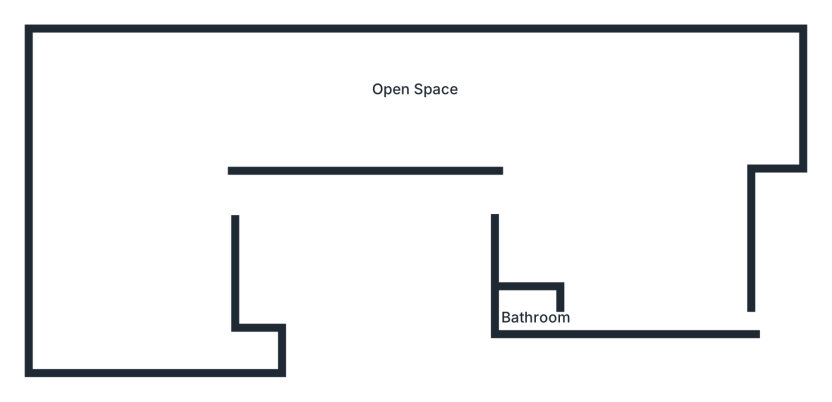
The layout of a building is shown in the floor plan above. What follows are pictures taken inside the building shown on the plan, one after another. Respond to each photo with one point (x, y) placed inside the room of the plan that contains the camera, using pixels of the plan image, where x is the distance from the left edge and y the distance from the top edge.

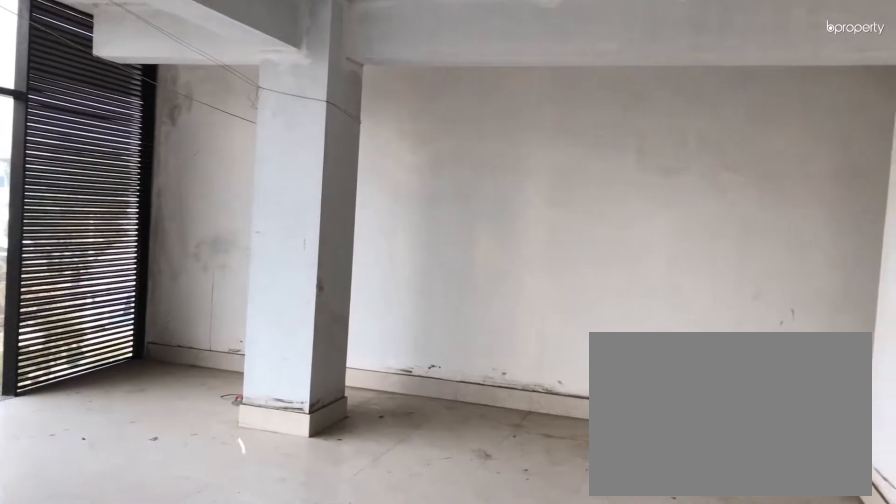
(162, 102)
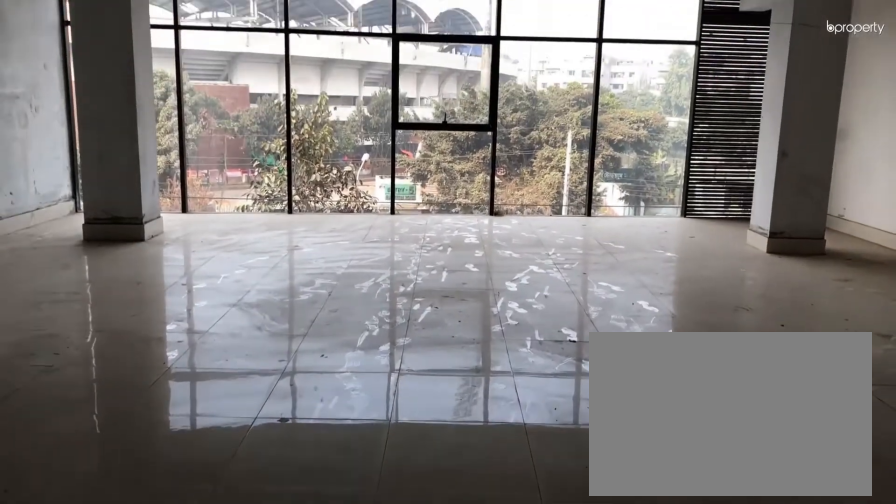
(162, 102)
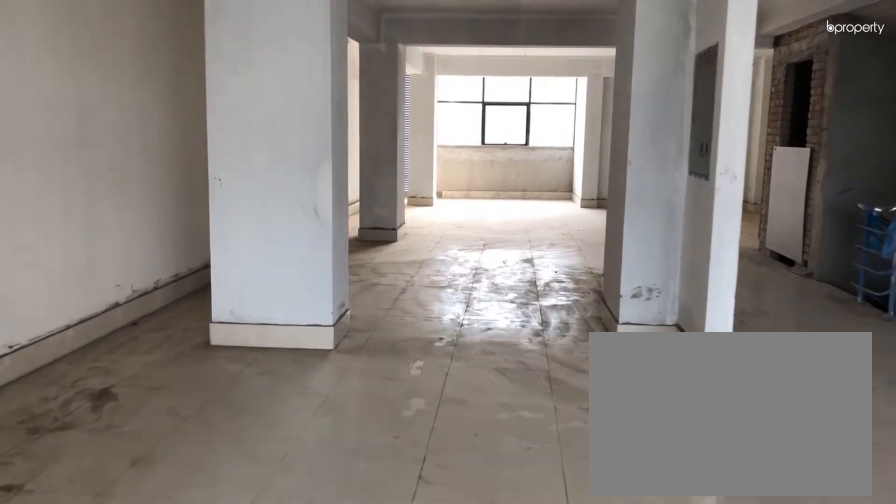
(300, 81)
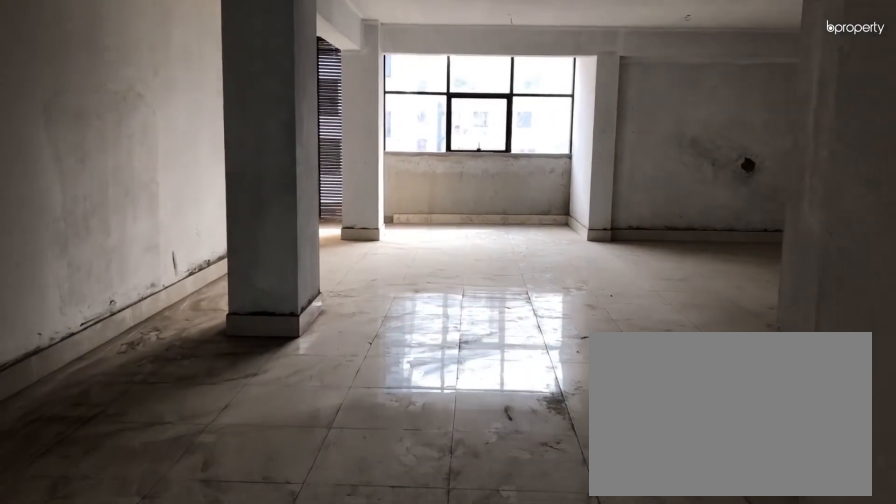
(408, 78)
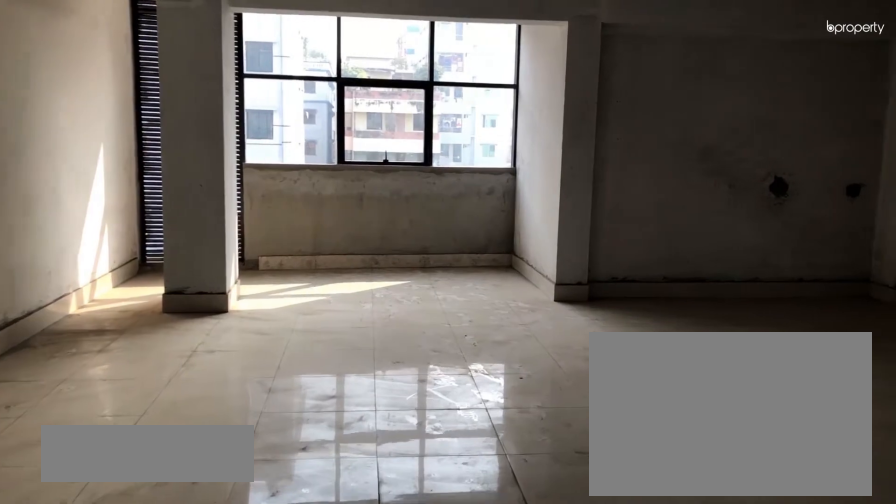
(633, 102)
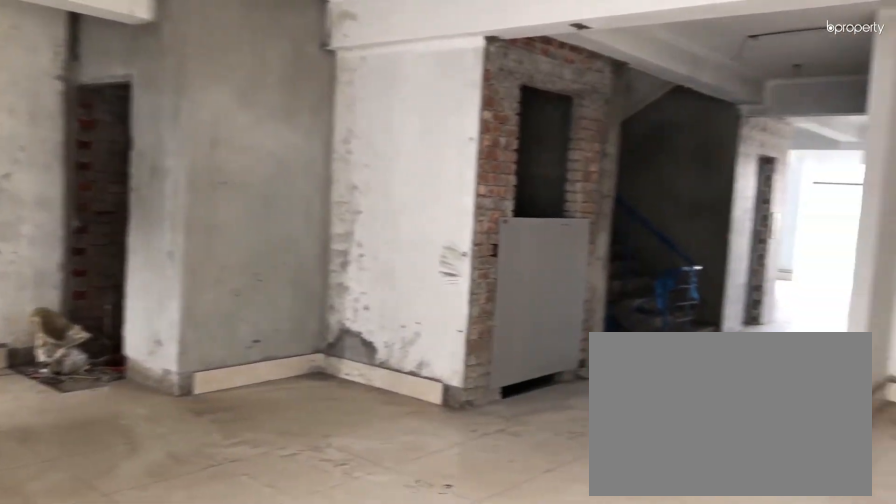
(633, 102)
